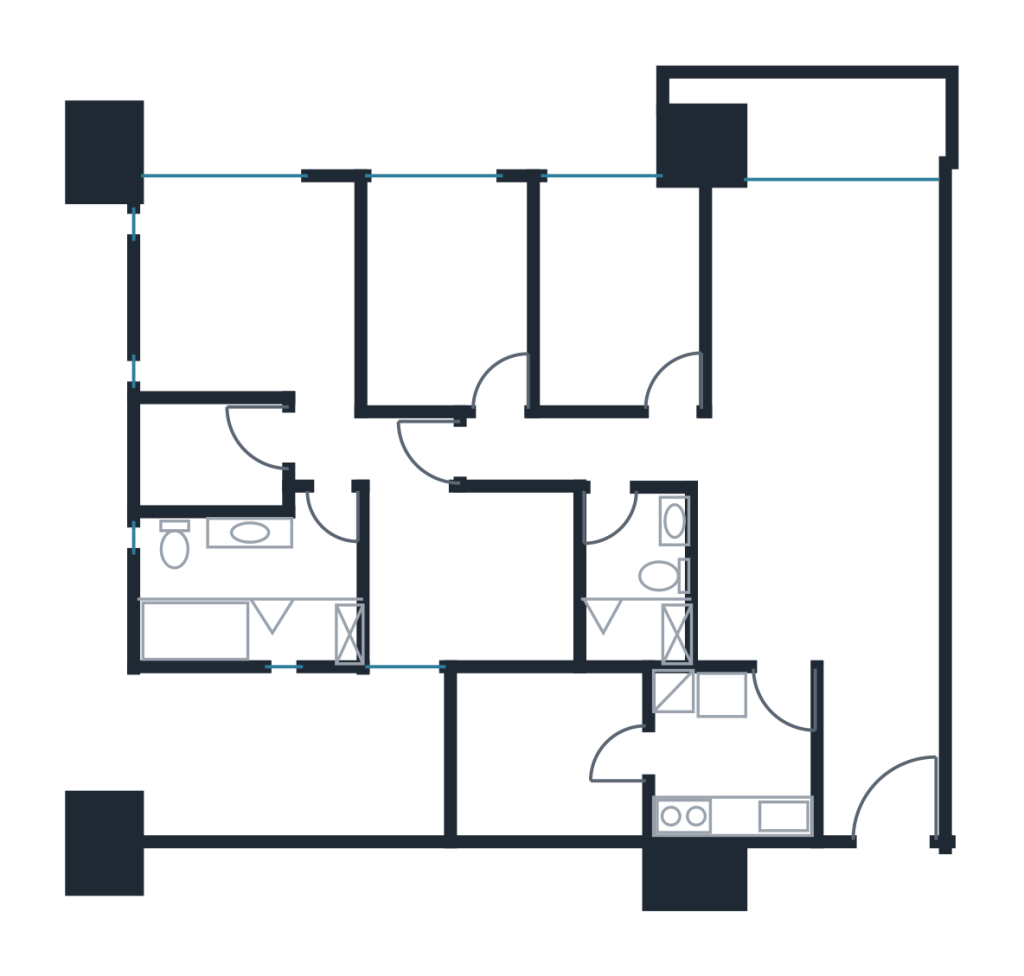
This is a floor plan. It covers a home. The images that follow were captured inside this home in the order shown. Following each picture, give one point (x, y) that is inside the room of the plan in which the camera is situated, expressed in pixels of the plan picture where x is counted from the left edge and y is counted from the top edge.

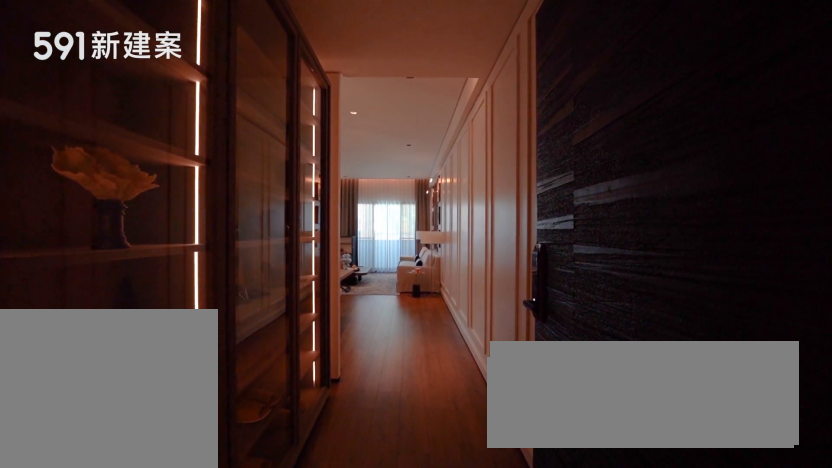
(880, 748)
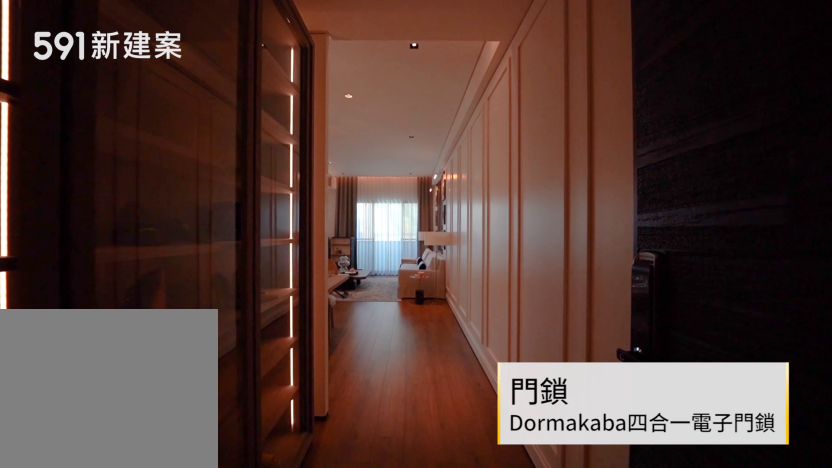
(880, 748)
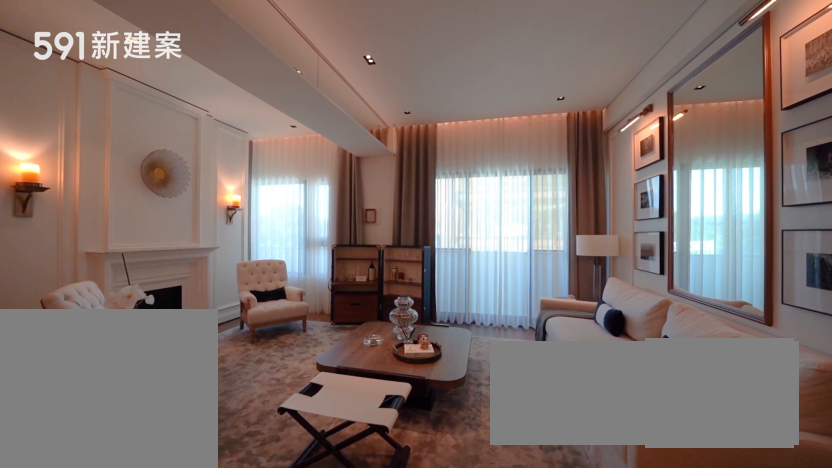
(734, 296)
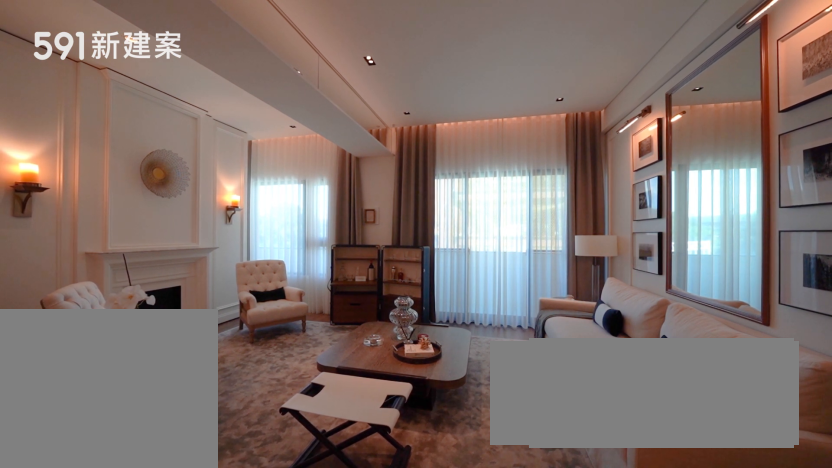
(734, 296)
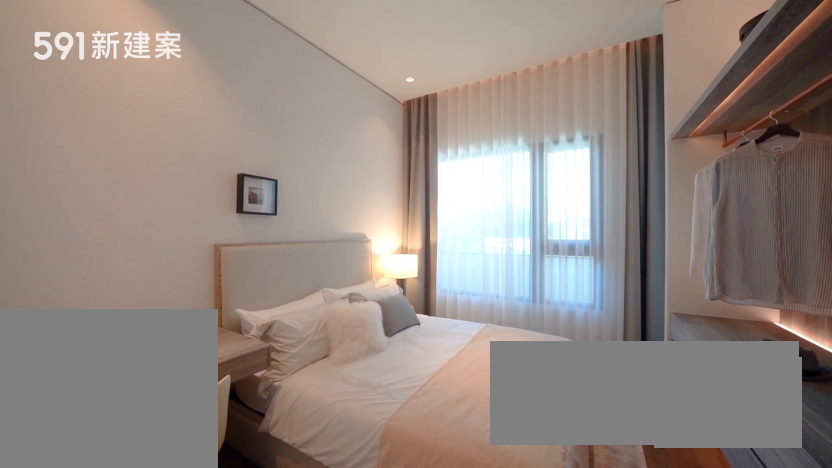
(440, 287)
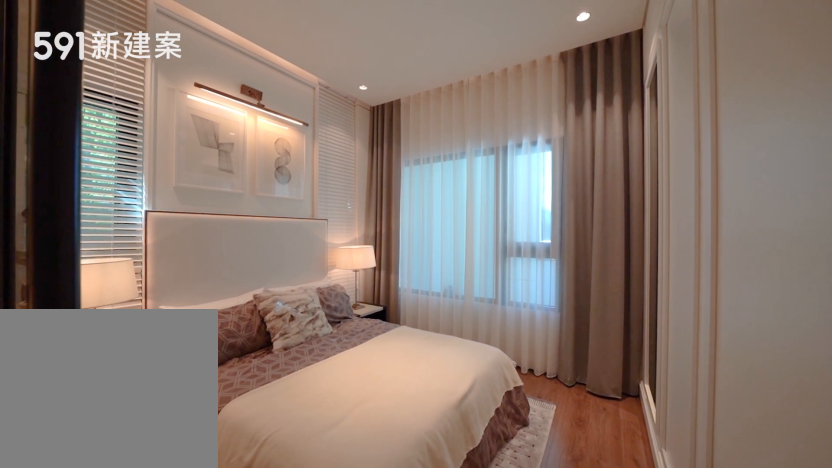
(244, 340)
